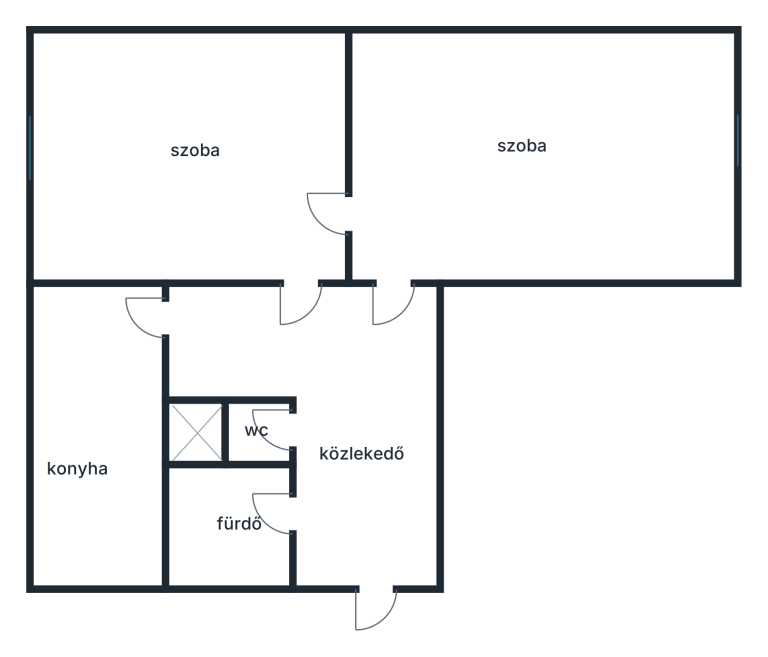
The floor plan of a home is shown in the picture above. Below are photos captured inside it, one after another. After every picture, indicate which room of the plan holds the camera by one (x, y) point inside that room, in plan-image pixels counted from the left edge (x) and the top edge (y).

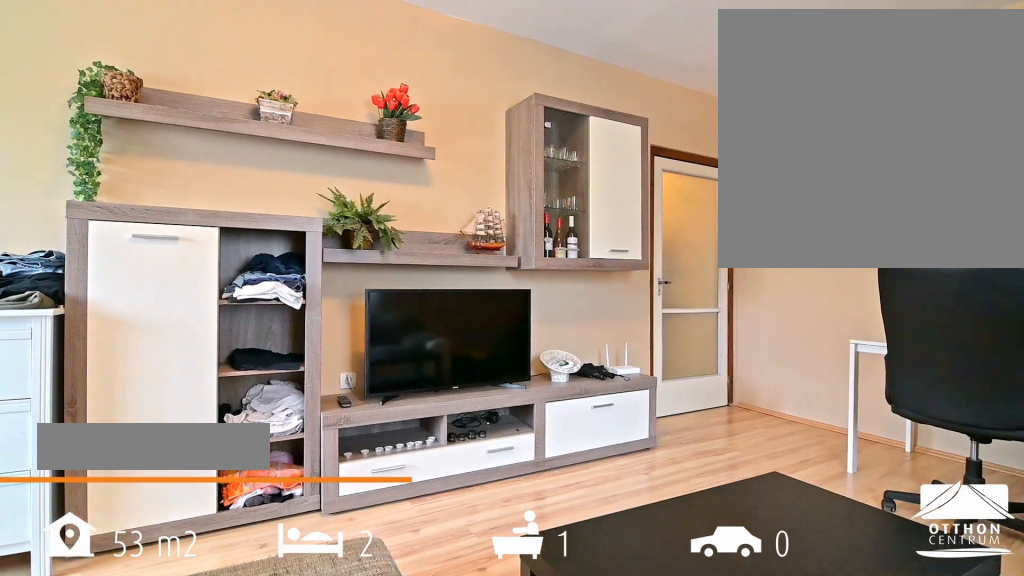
(539, 156)
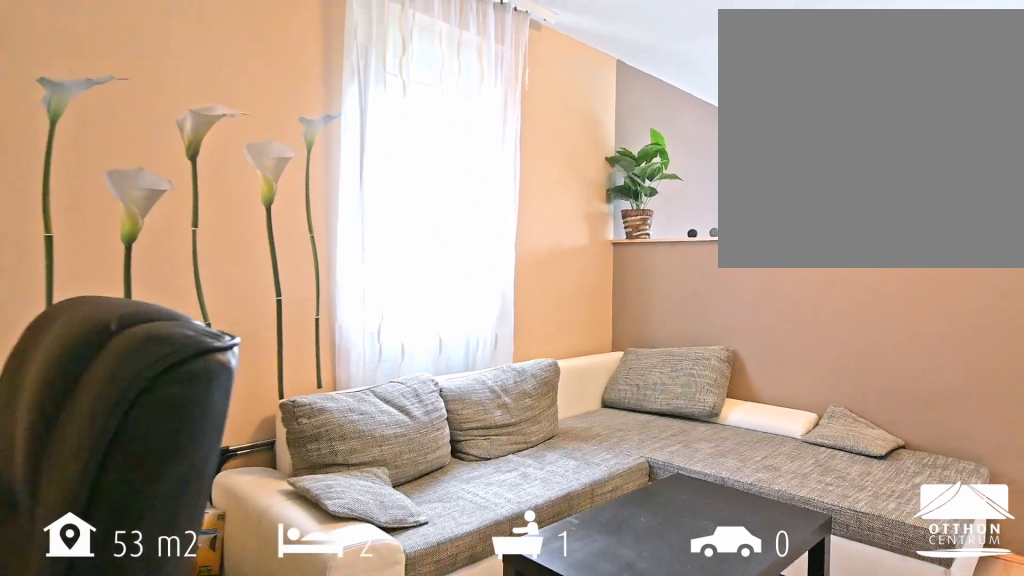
(539, 156)
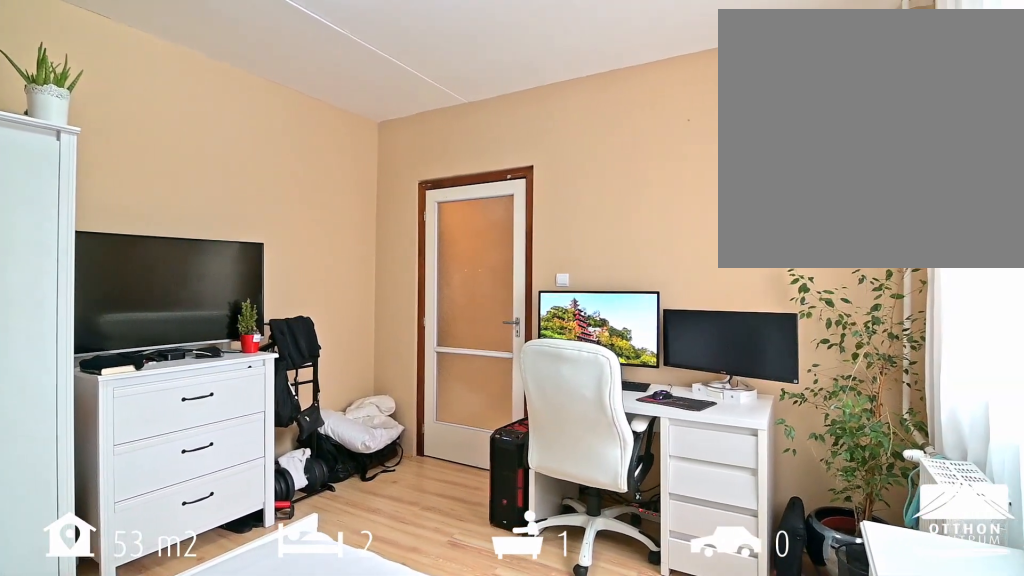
(186, 157)
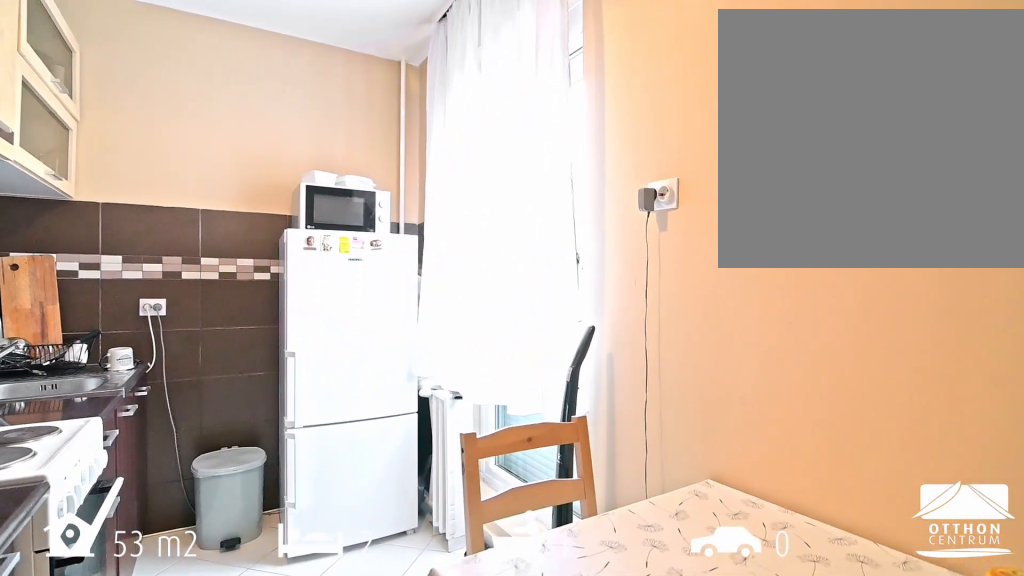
(97, 431)
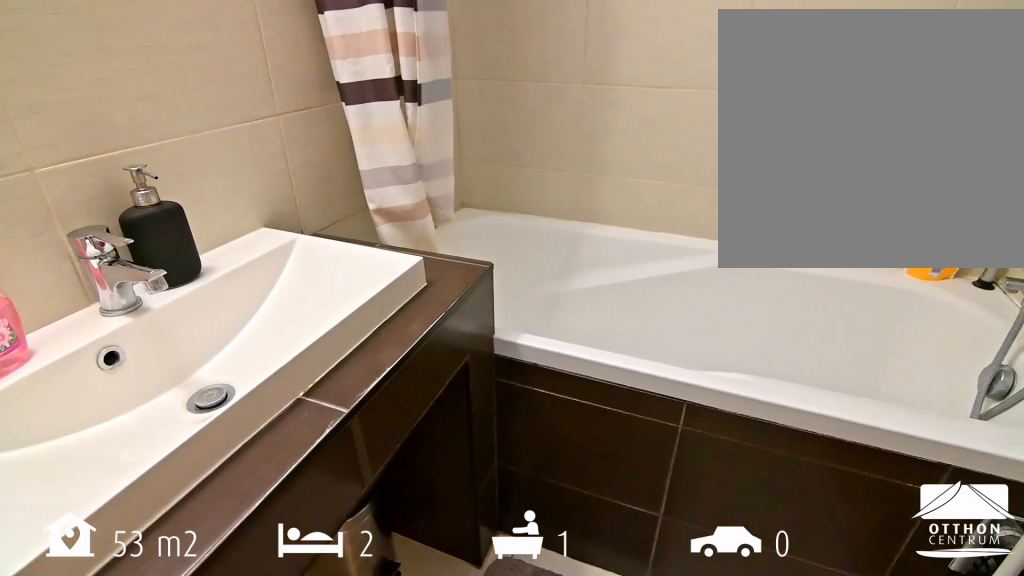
(230, 521)
